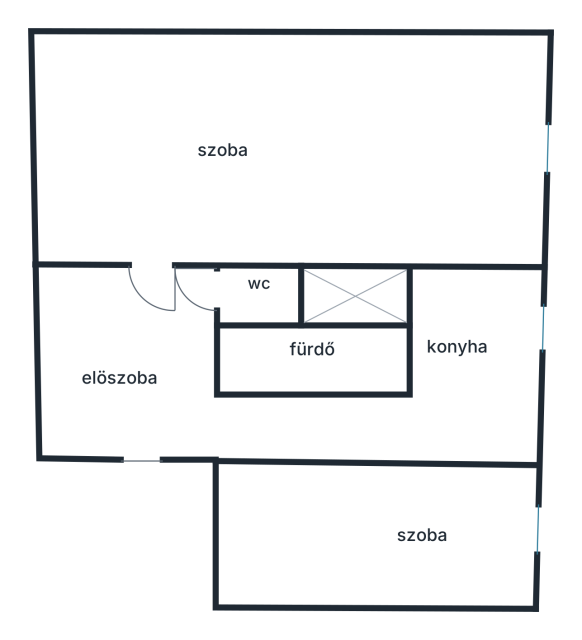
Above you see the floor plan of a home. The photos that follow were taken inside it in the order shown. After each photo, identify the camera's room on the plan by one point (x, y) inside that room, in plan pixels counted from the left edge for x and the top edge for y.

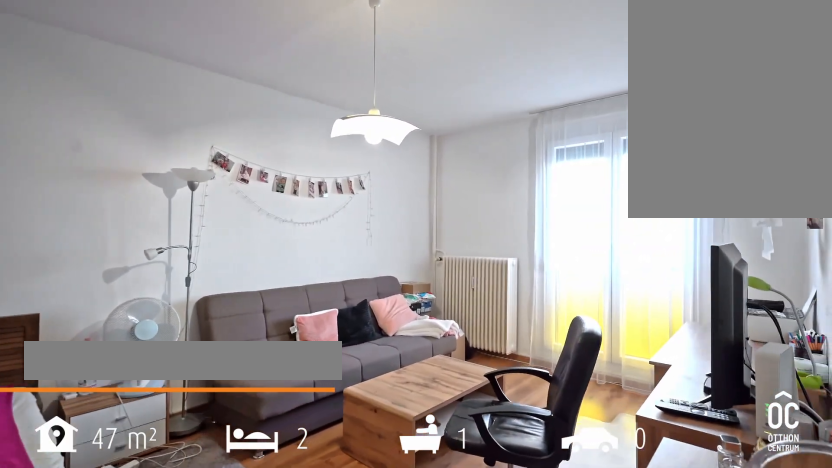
(293, 147)
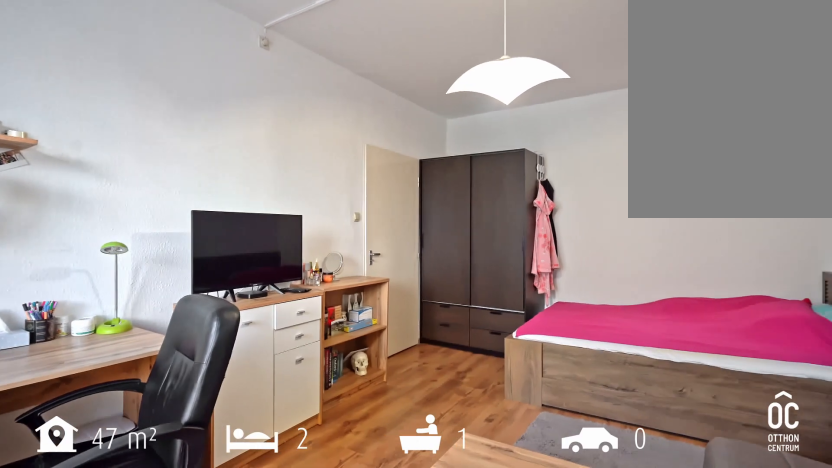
(293, 147)
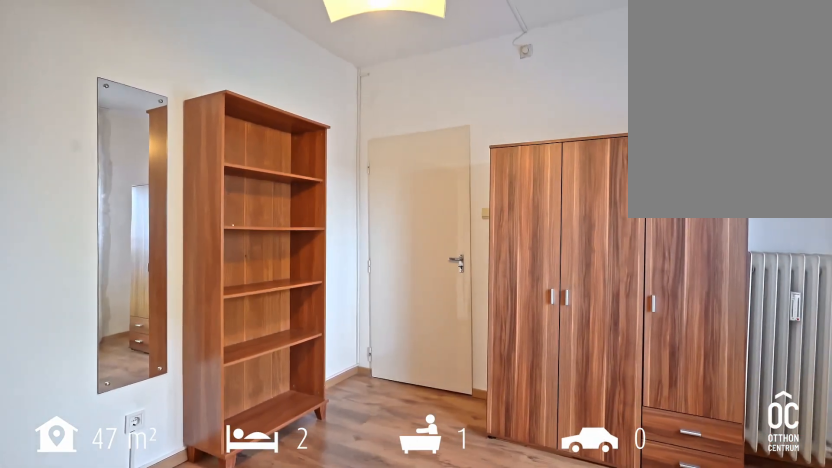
(397, 532)
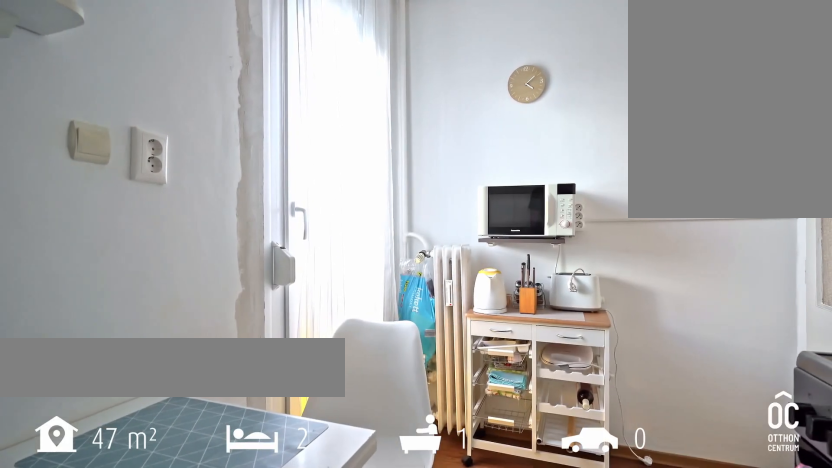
(468, 360)
